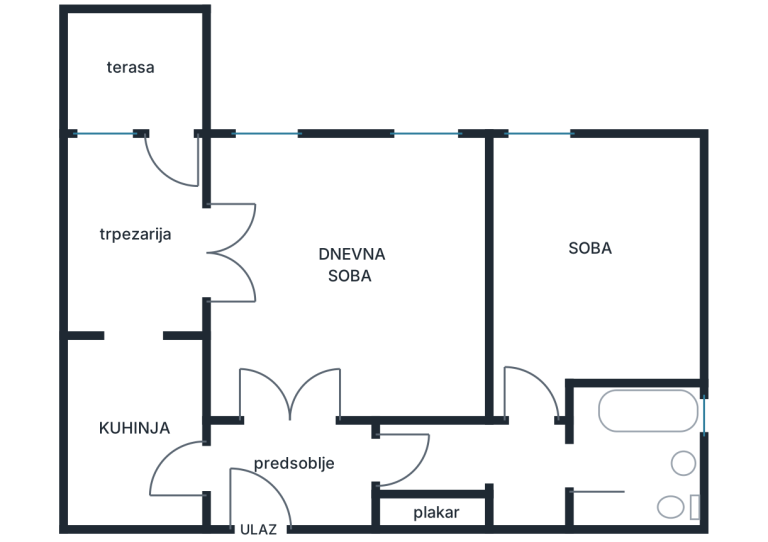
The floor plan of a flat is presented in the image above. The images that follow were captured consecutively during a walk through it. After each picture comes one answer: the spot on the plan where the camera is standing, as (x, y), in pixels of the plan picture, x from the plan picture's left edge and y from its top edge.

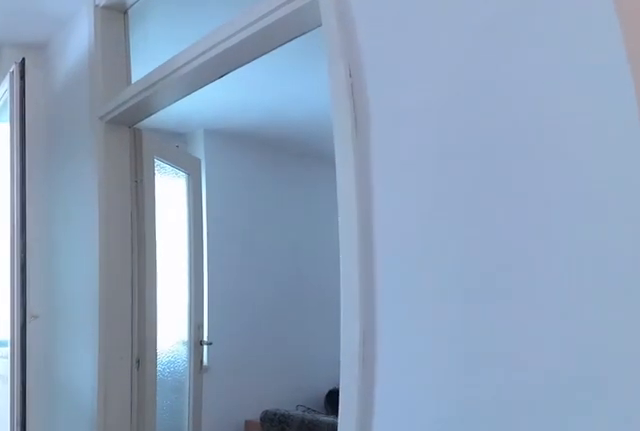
(148, 344)
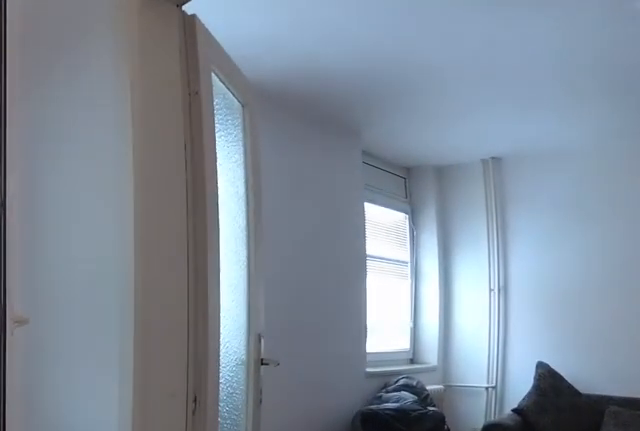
(149, 273)
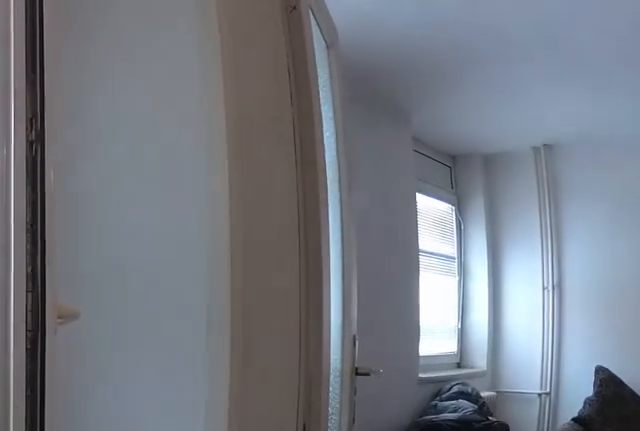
(148, 243)
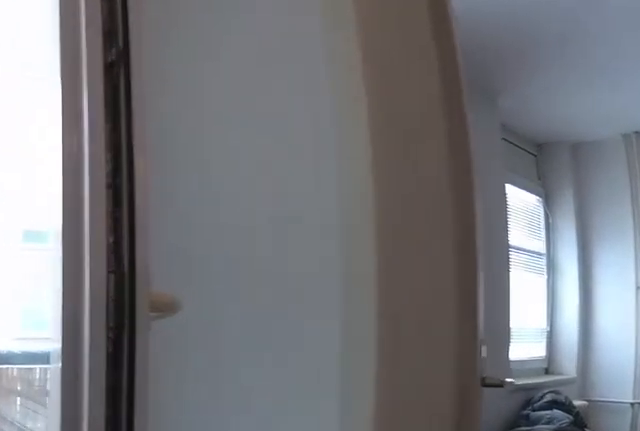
(147, 223)
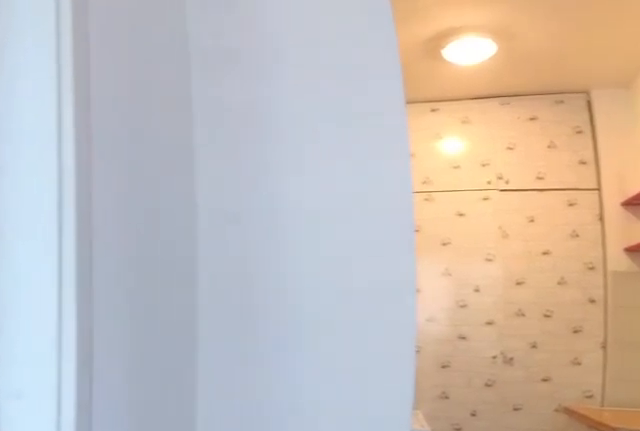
(162, 252)
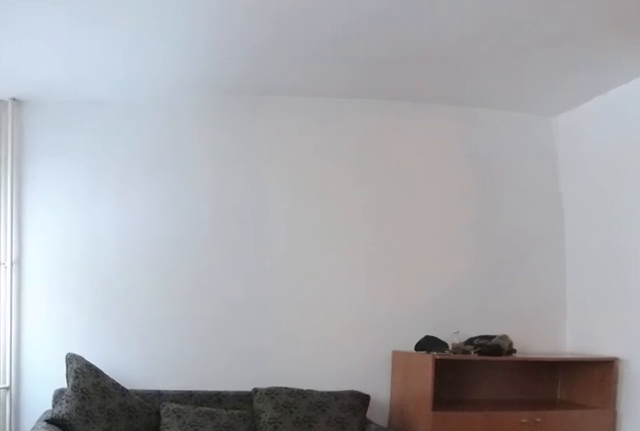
(226, 271)
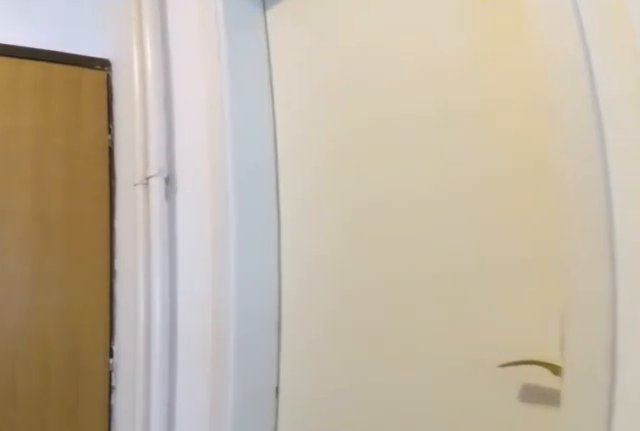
(308, 400)
